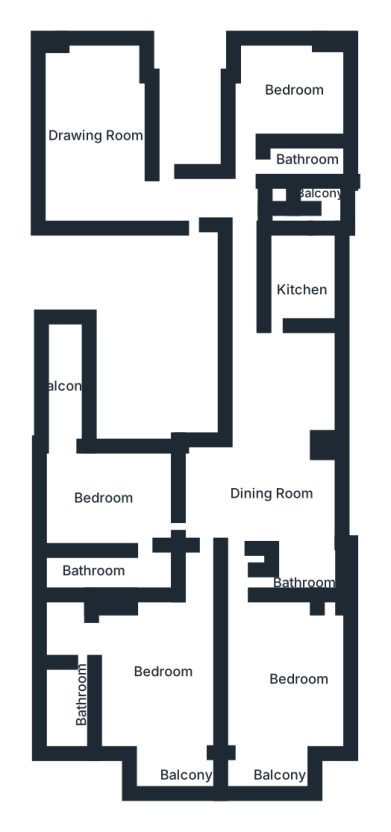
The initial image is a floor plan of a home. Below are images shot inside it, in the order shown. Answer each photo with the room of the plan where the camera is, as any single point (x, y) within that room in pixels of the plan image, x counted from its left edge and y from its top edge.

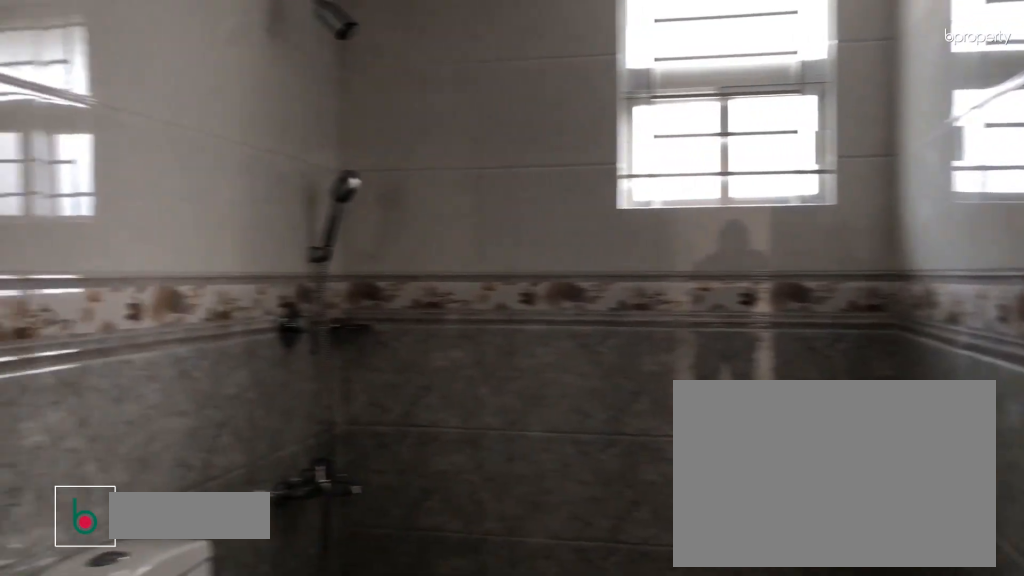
(292, 577)
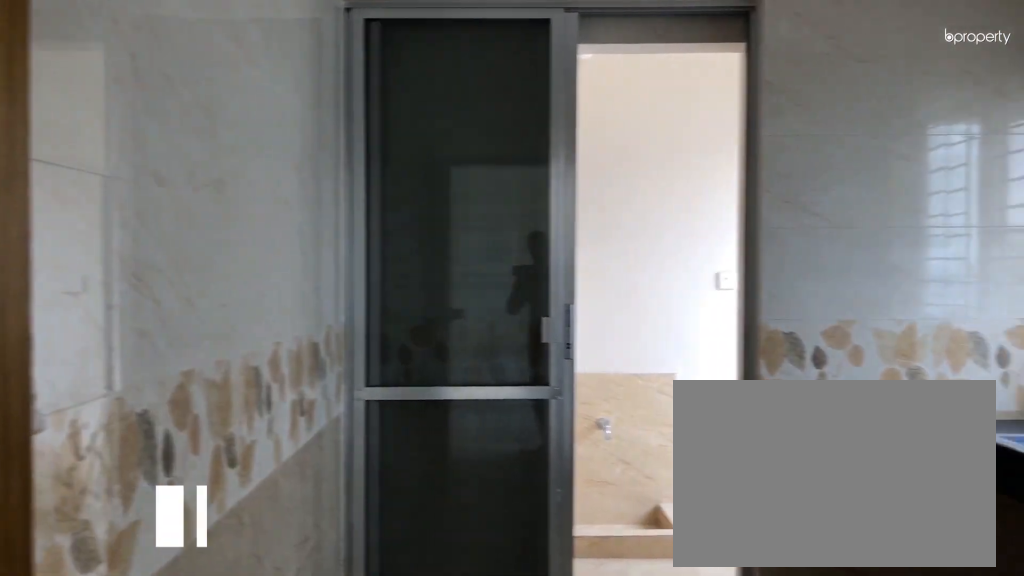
(297, 275)
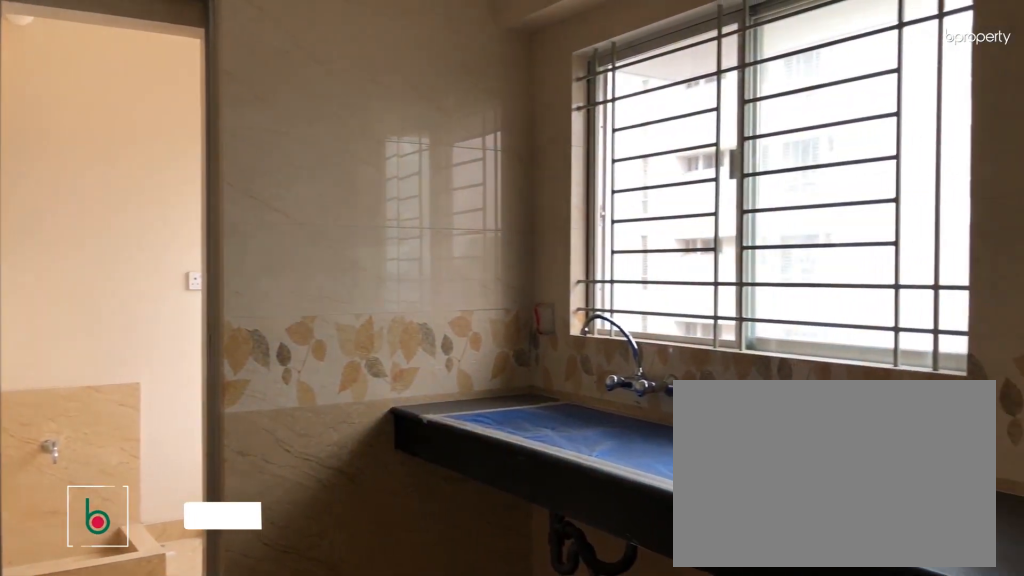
(297, 275)
